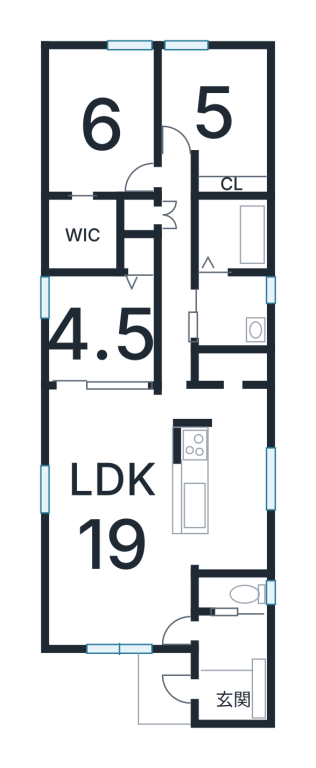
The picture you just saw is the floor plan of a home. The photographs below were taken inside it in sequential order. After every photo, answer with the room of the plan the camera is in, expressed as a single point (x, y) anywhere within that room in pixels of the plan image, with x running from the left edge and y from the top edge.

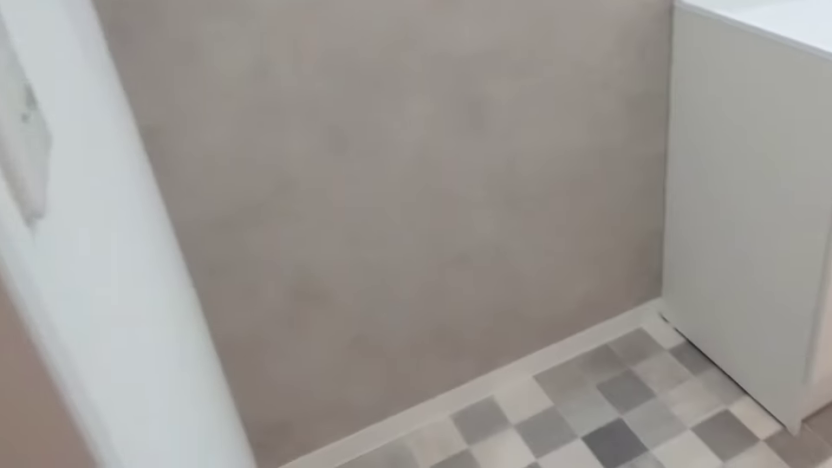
(230, 315)
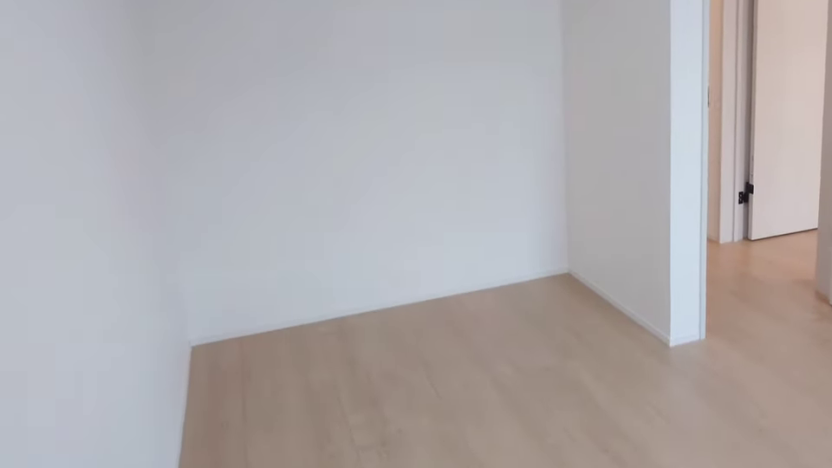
(205, 128)
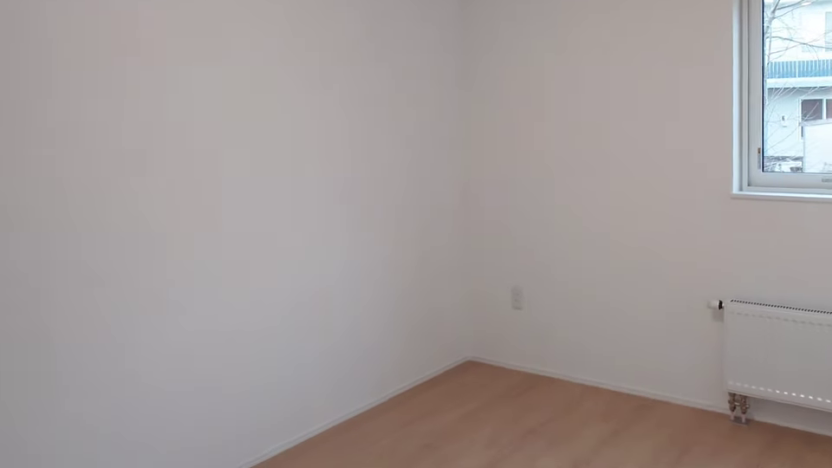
(96, 144)
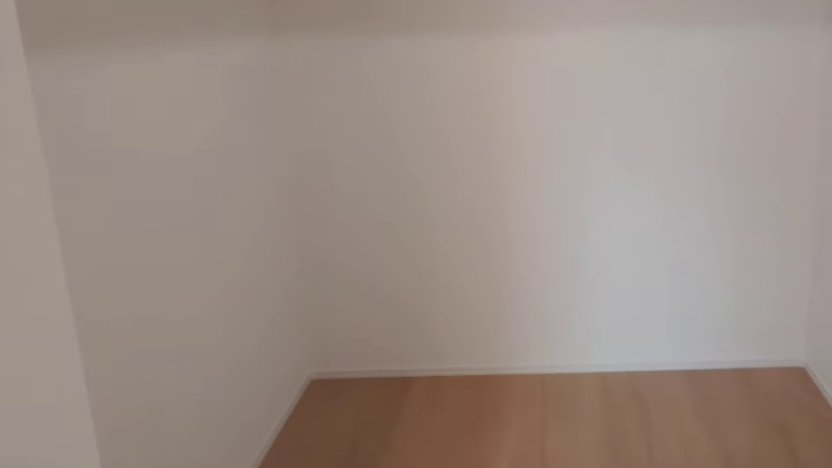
(96, 144)
